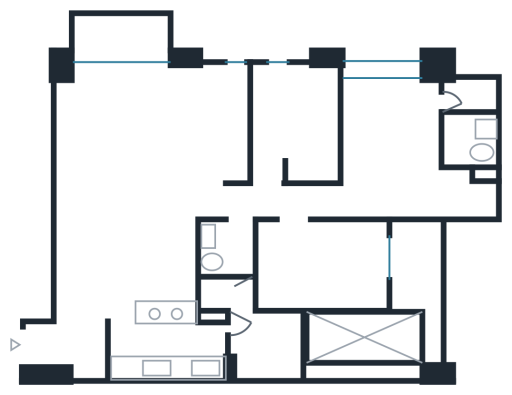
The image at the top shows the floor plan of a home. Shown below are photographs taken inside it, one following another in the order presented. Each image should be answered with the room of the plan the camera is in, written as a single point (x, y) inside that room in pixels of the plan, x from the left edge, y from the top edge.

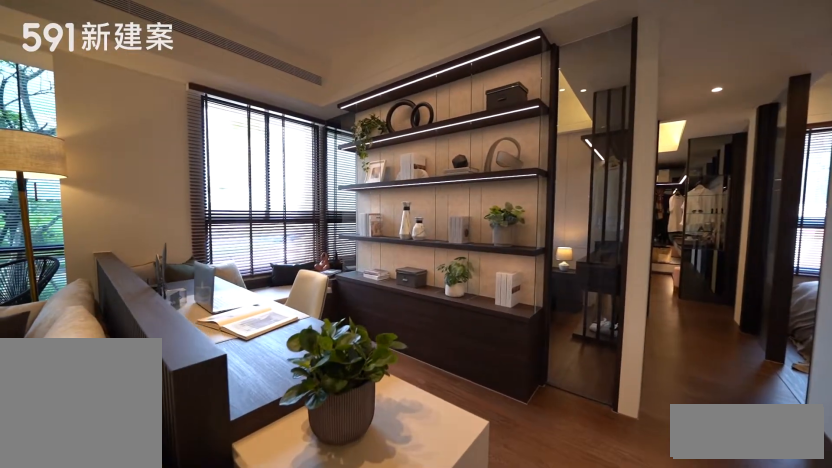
(214, 122)
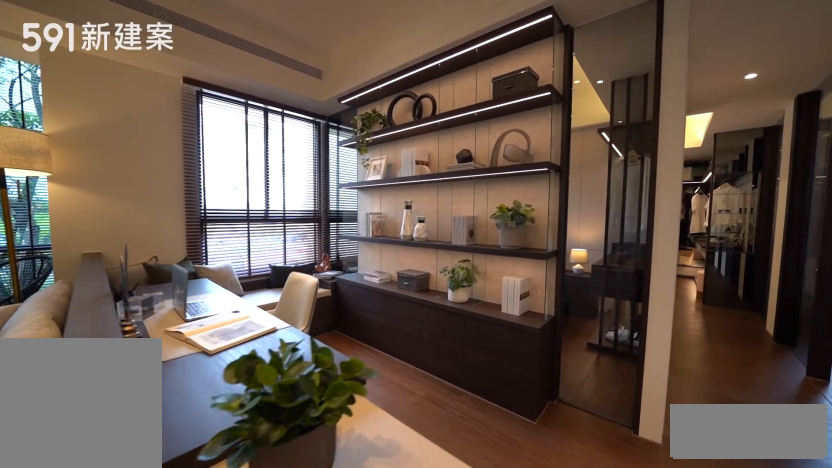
(214, 122)
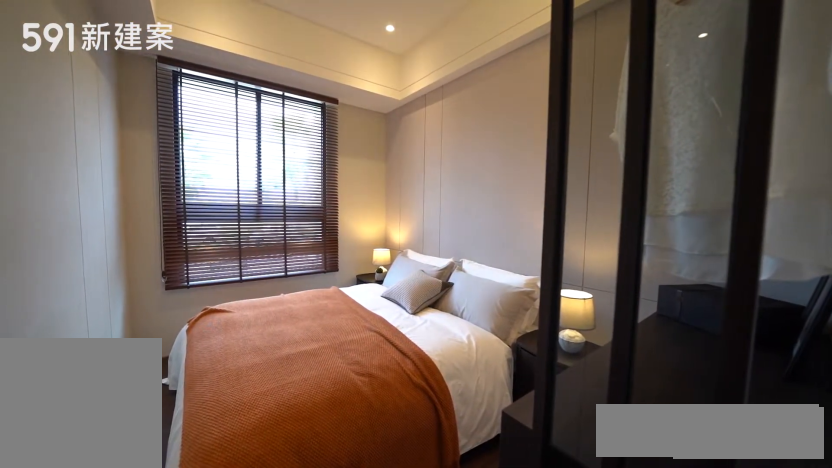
(296, 120)
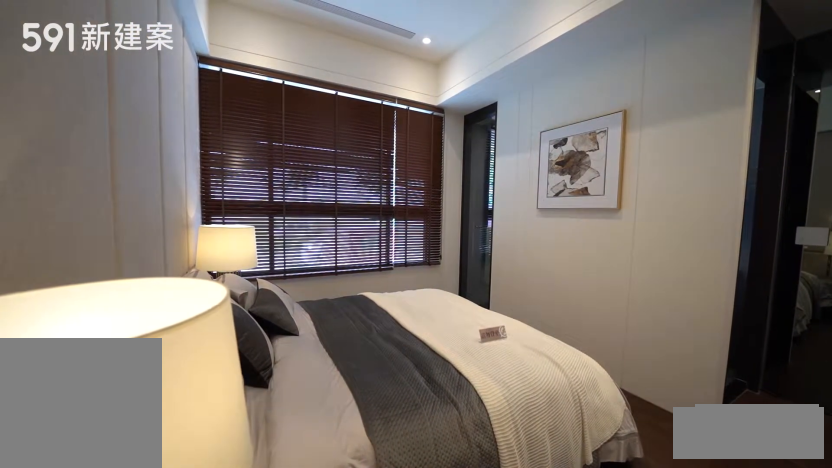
(404, 156)
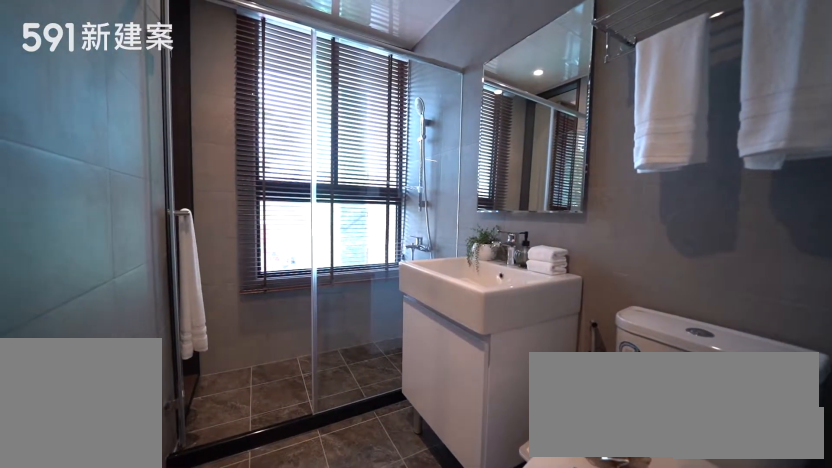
(471, 119)
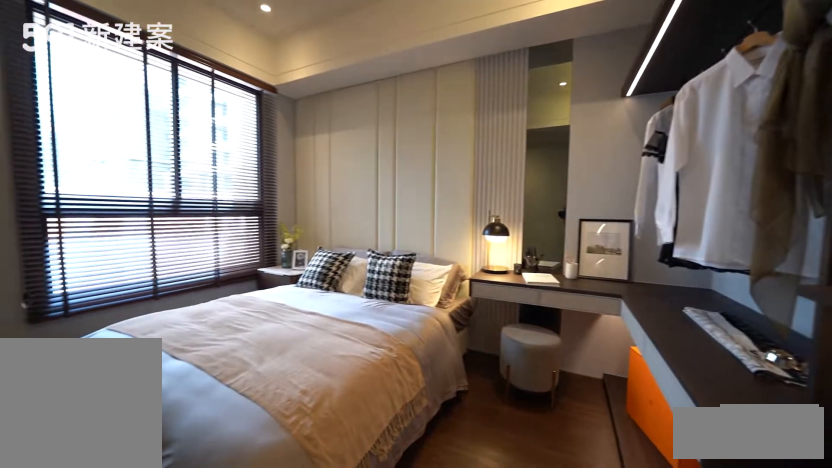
(321, 264)
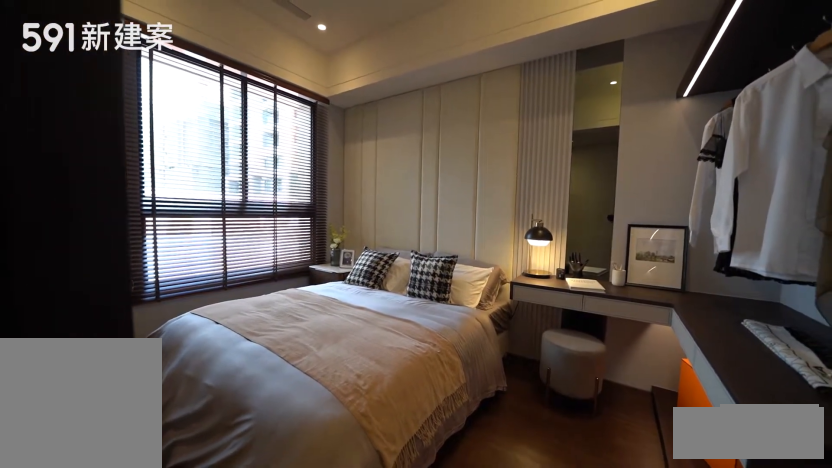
(321, 264)
